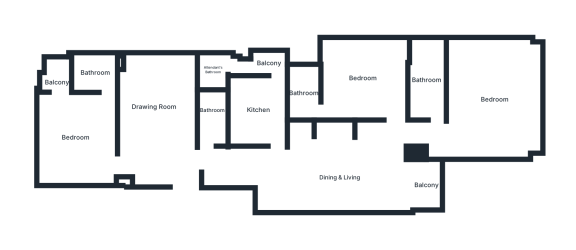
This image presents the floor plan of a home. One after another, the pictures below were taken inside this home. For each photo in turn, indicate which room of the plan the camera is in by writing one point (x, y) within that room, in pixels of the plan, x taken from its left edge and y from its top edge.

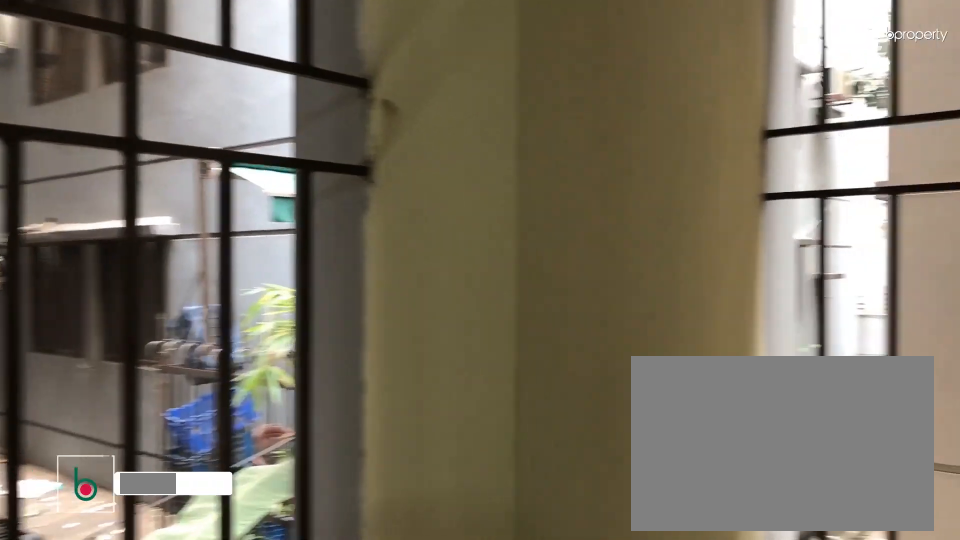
(56, 73)
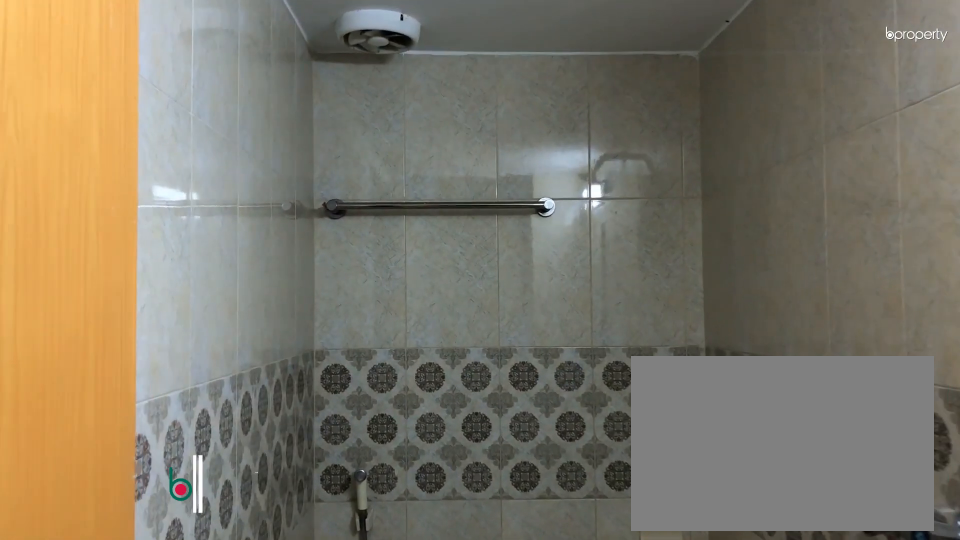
(212, 115)
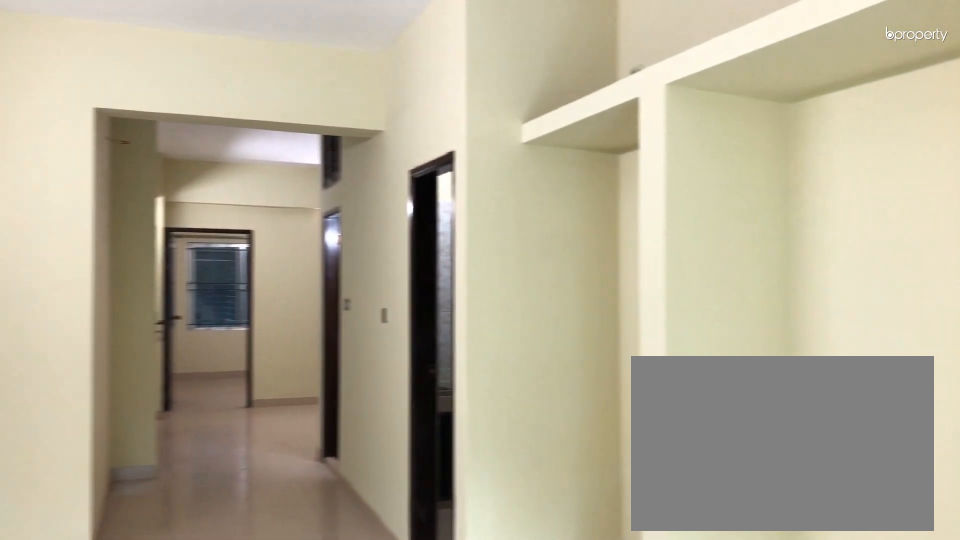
(339, 174)
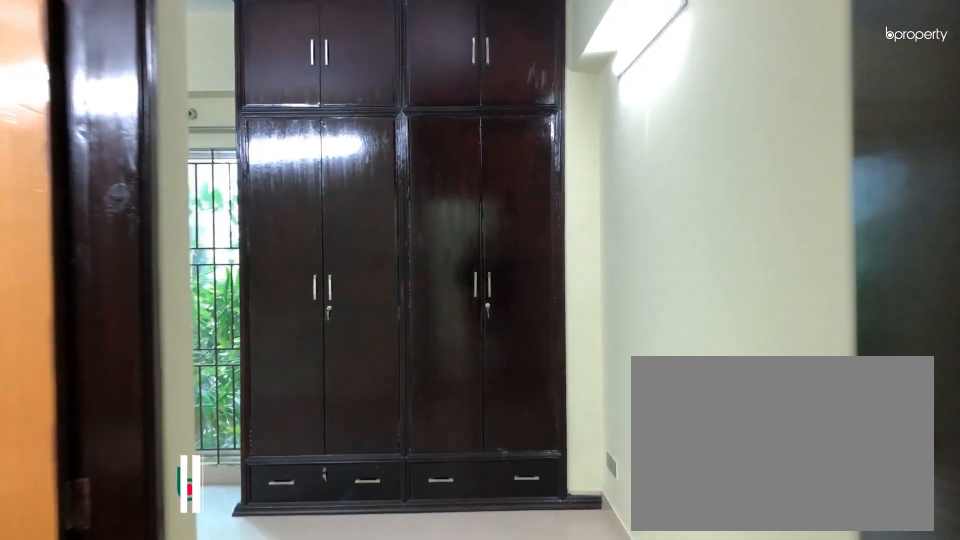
(477, 139)
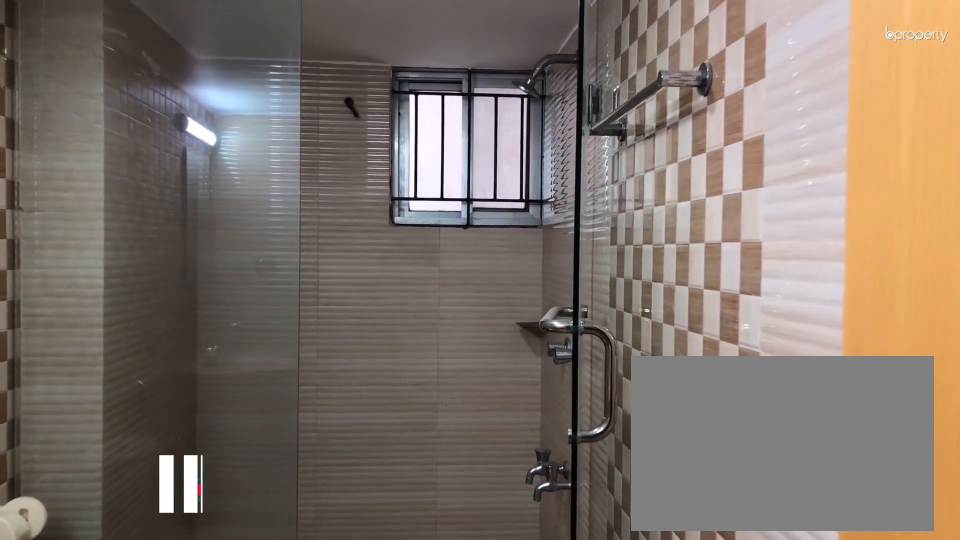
(428, 79)
